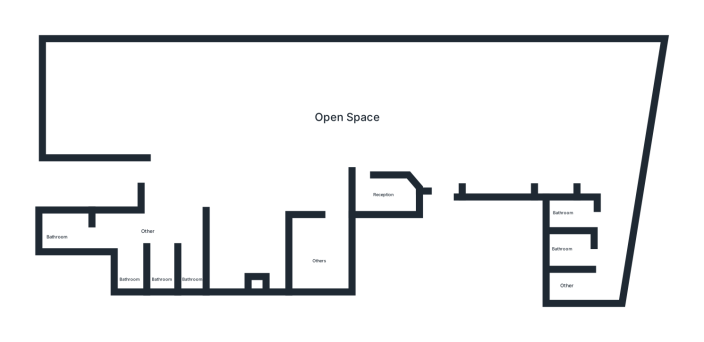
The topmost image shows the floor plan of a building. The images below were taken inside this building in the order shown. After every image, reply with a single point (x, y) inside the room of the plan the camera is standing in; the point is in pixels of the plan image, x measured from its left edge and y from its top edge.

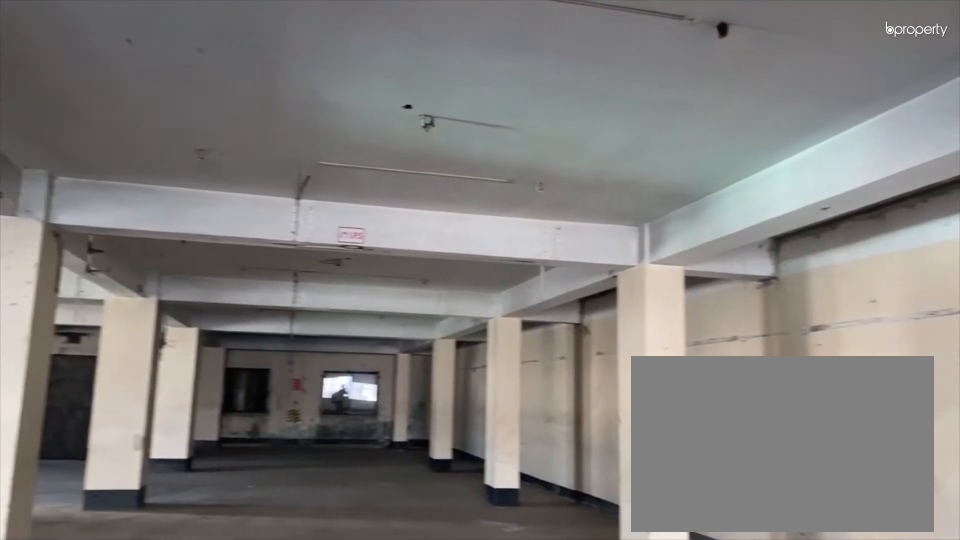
(445, 81)
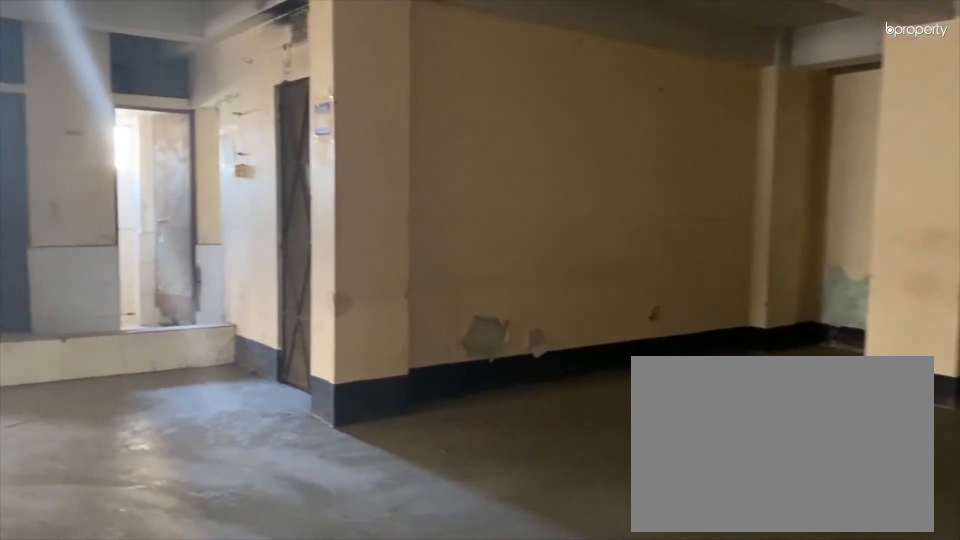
(162, 103)
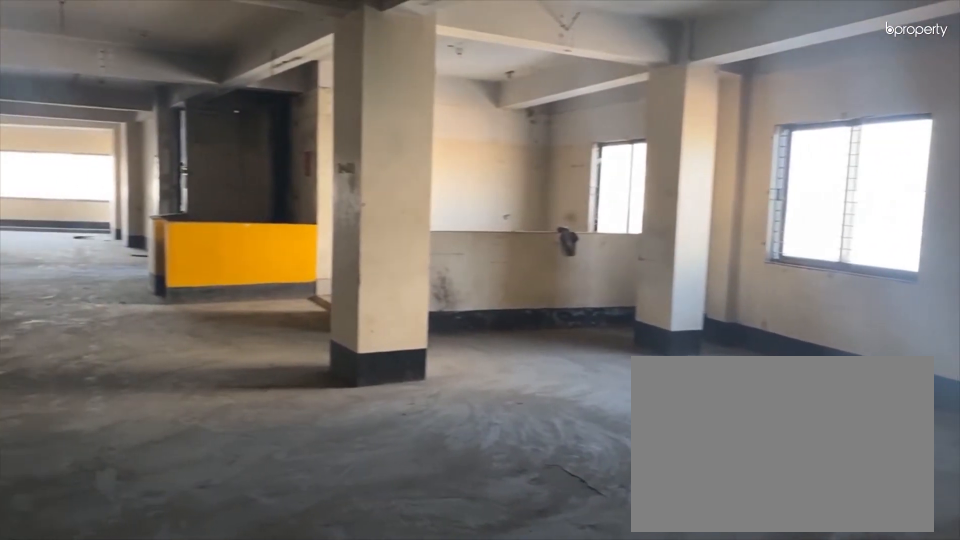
(218, 158)
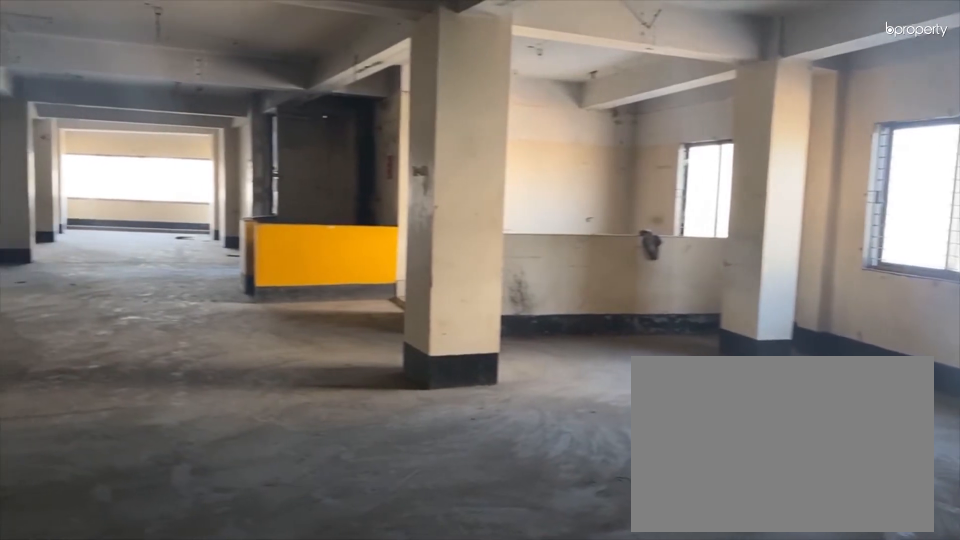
(218, 158)
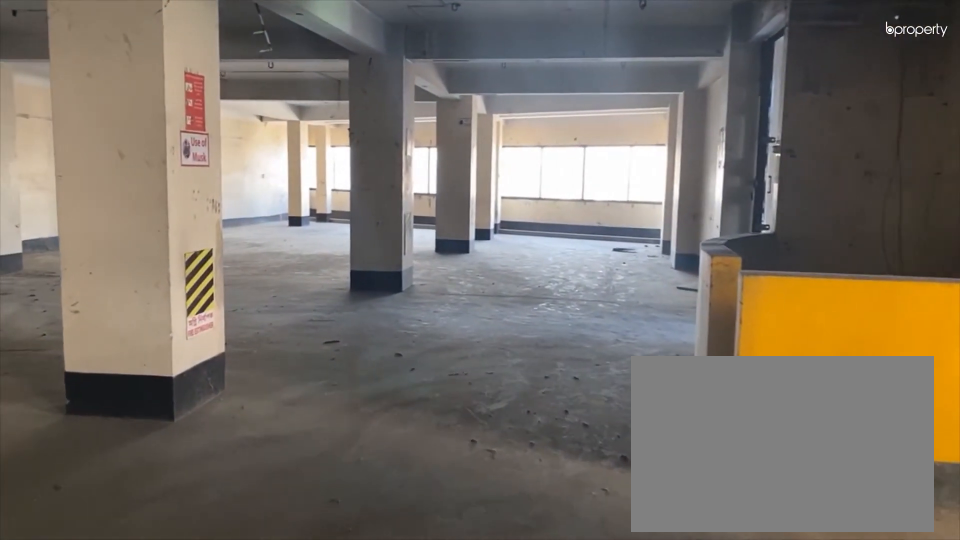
(319, 125)
